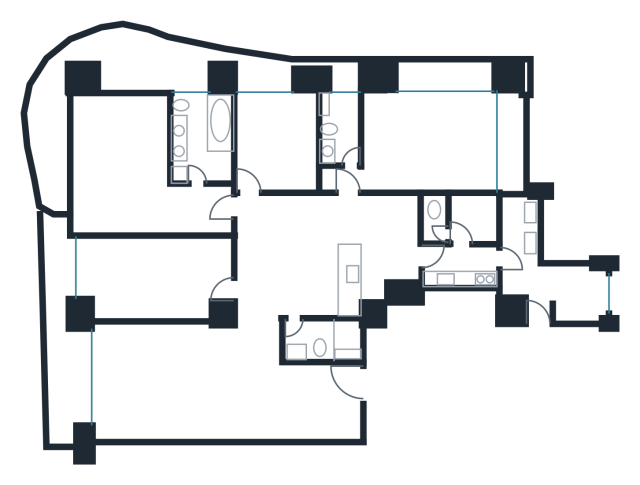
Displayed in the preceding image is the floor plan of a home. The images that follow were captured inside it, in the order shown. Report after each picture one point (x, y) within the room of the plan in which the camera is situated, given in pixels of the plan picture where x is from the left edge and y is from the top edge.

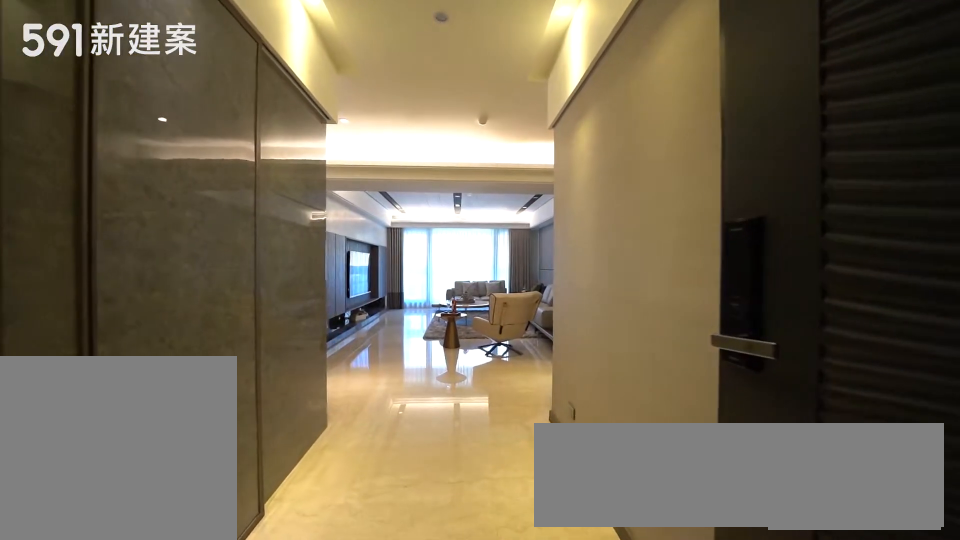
(297, 406)
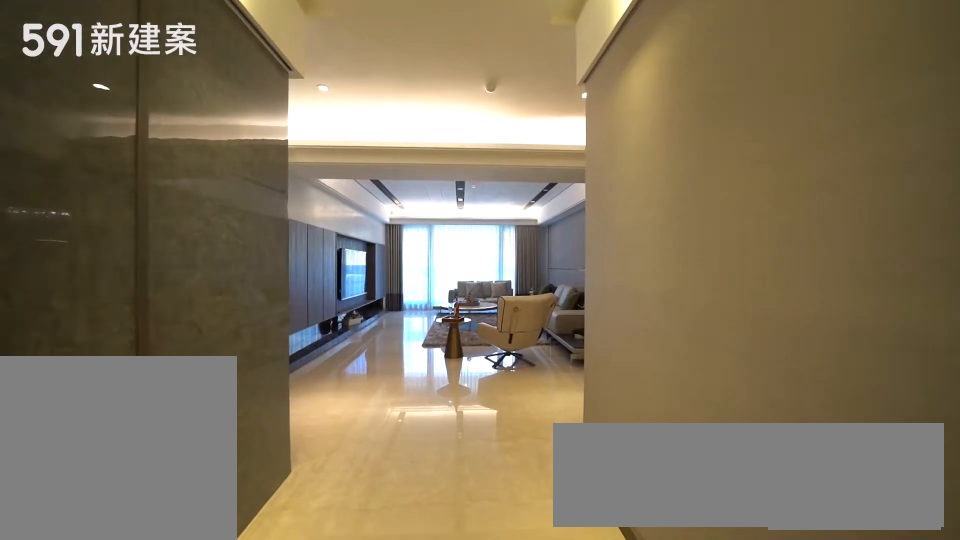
(297, 406)
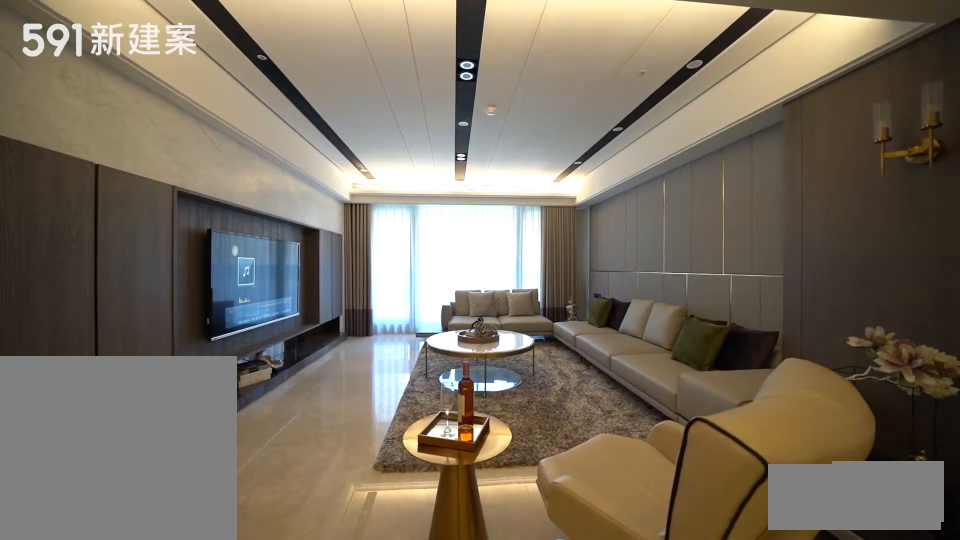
(159, 385)
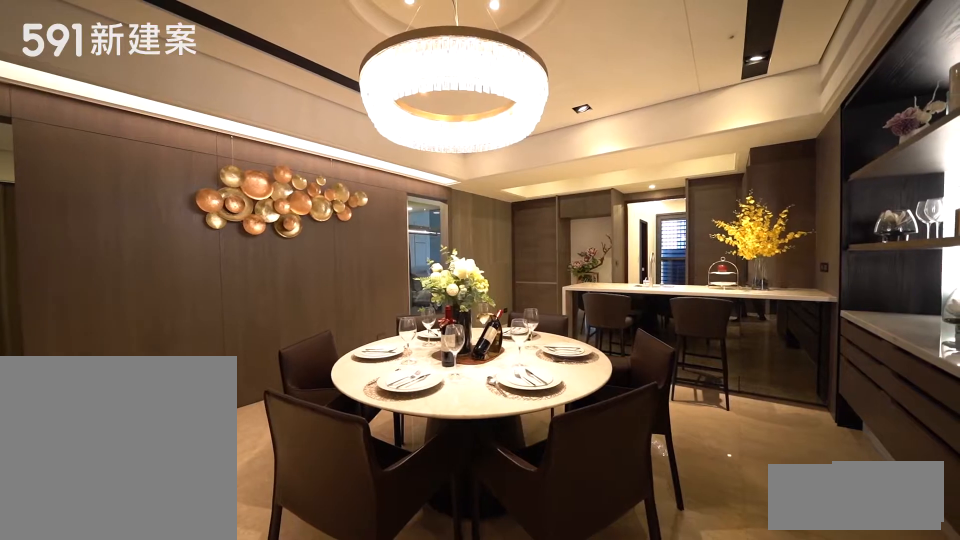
(283, 255)
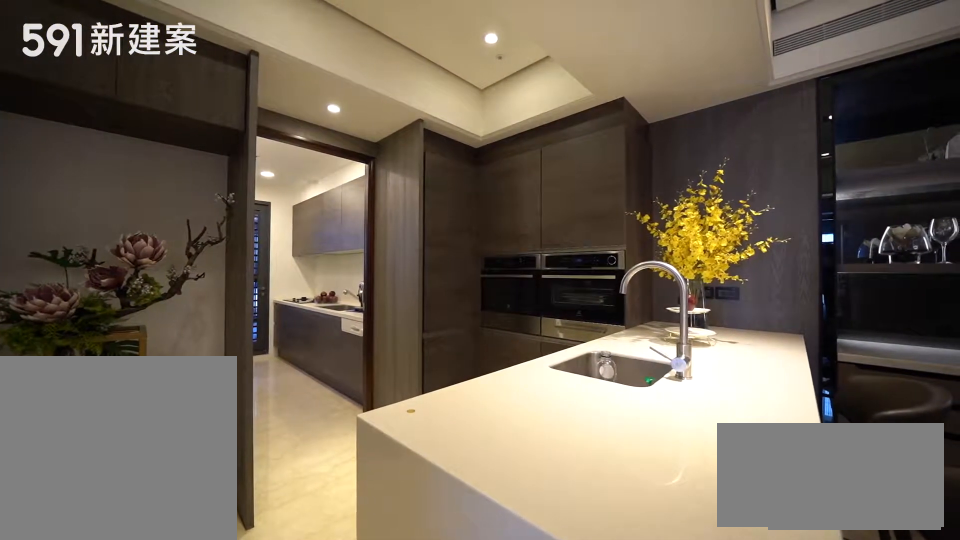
(373, 252)
